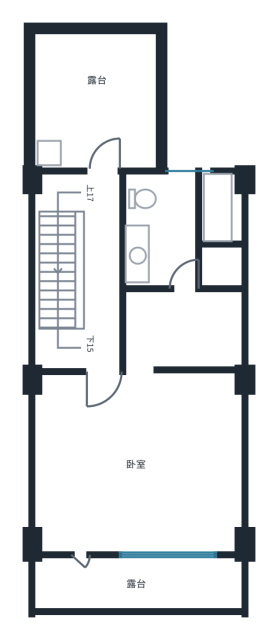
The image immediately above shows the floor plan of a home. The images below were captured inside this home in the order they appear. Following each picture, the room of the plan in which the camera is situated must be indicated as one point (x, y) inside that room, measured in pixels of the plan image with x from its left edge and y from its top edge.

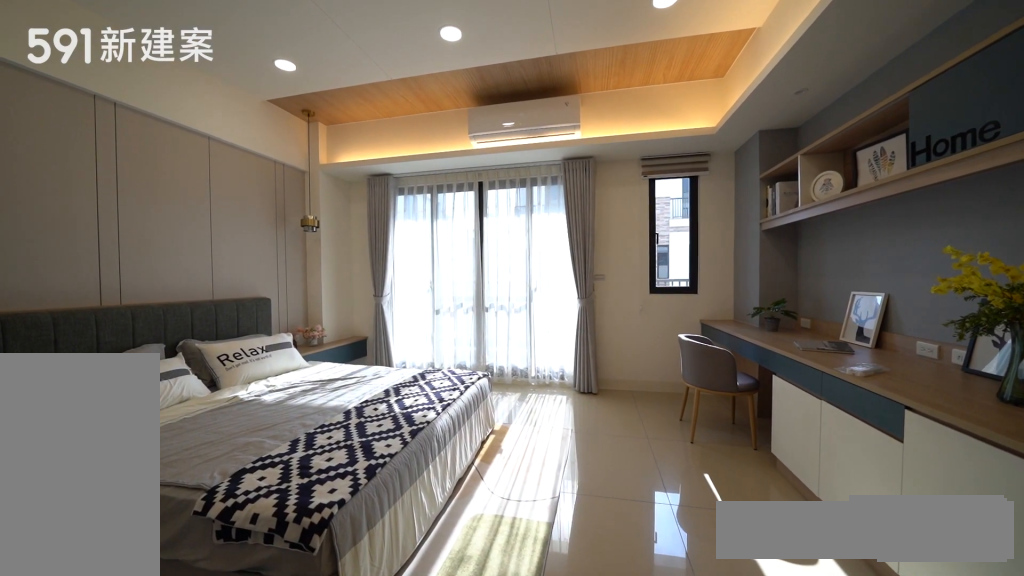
(139, 463)
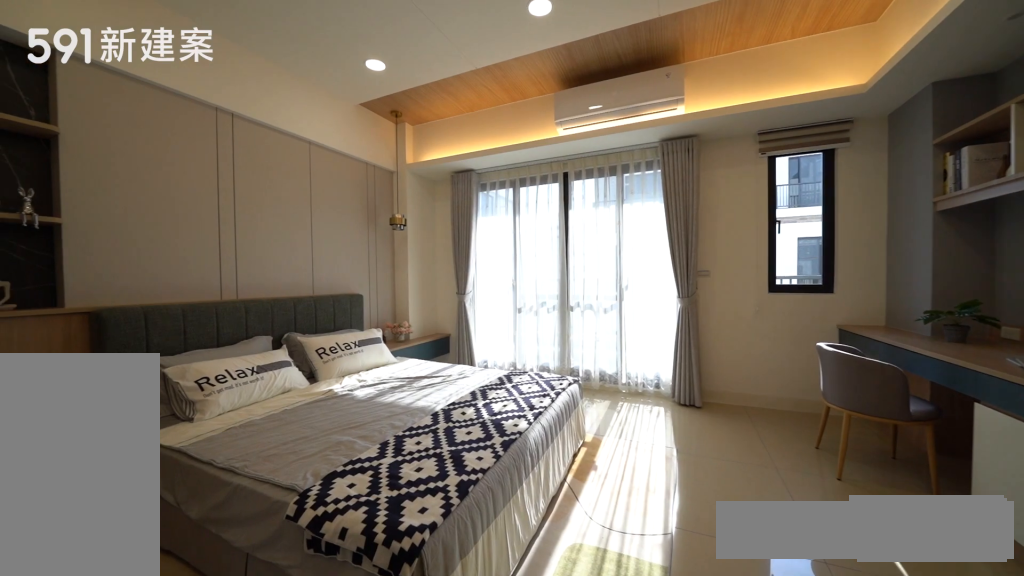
(139, 463)
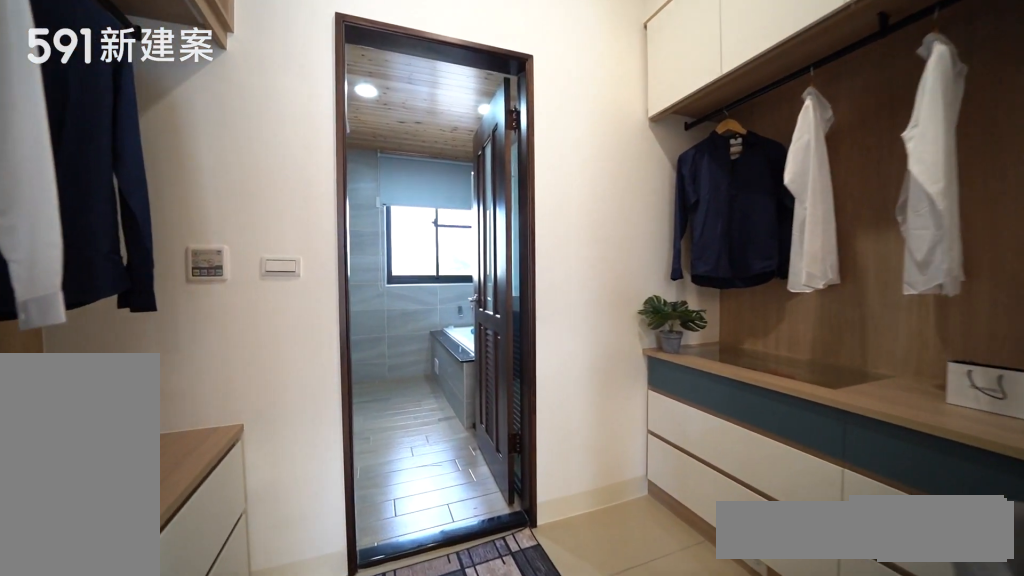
(183, 331)
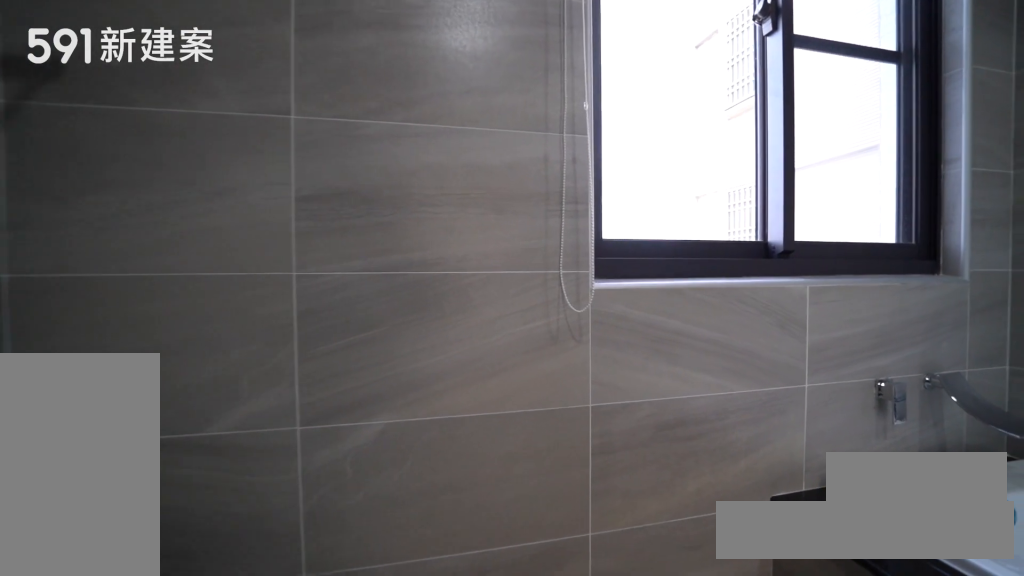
(218, 209)
